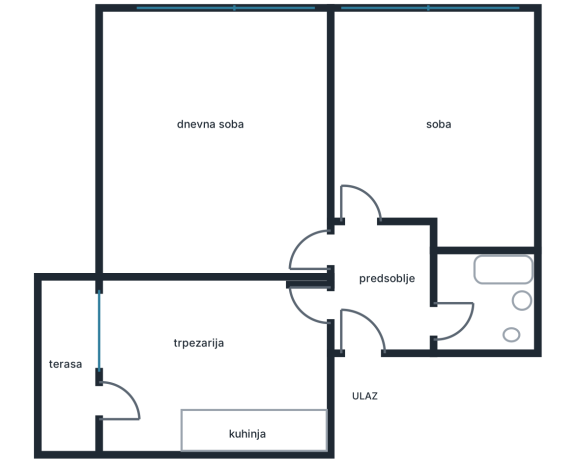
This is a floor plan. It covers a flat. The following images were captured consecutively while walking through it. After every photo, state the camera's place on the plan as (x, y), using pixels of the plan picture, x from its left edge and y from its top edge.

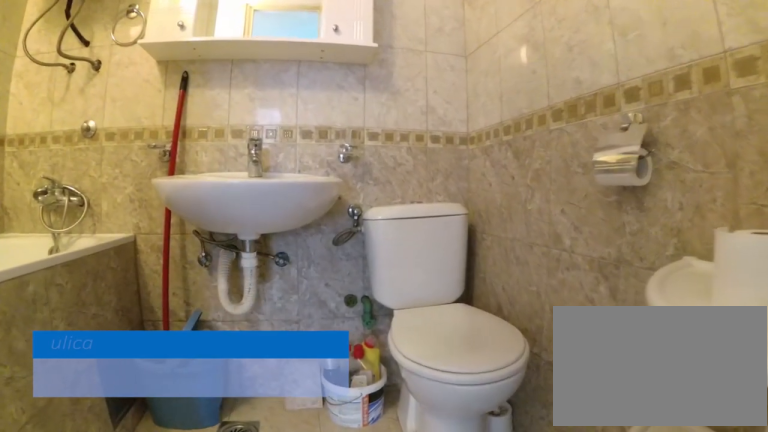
(447, 322)
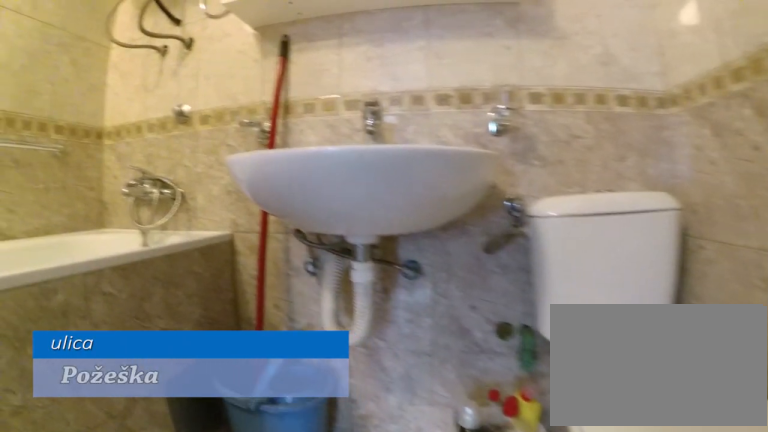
(465, 322)
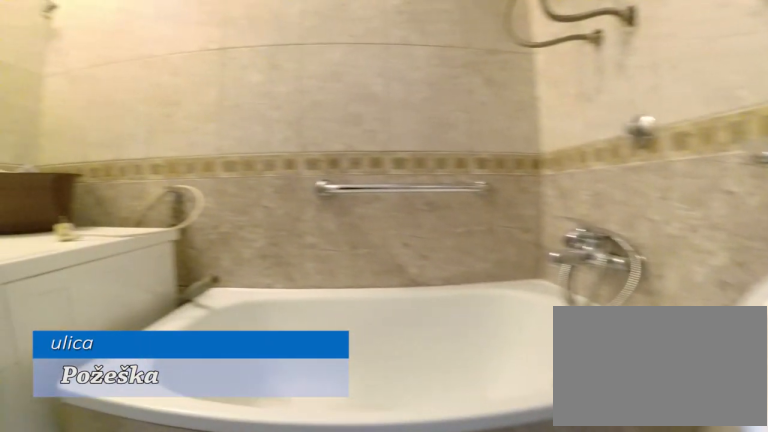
(481, 337)
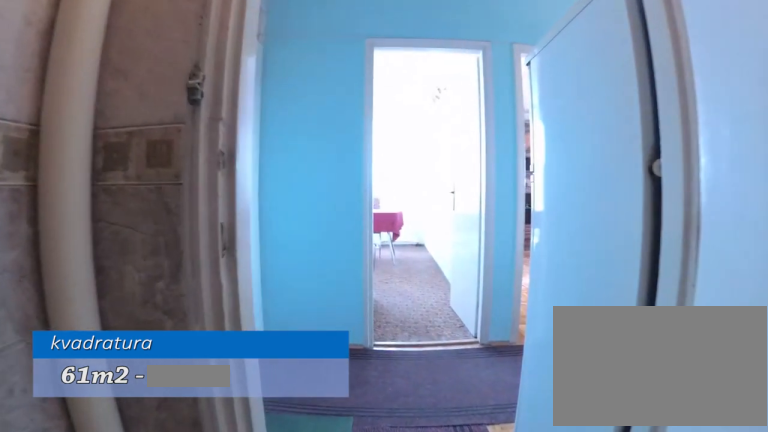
(489, 319)
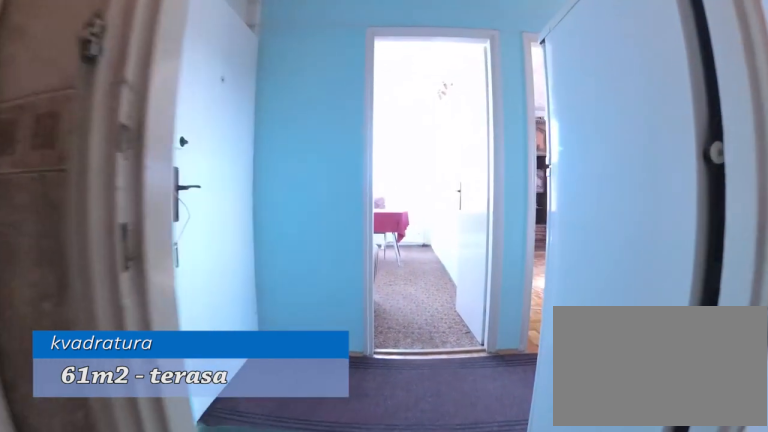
(484, 319)
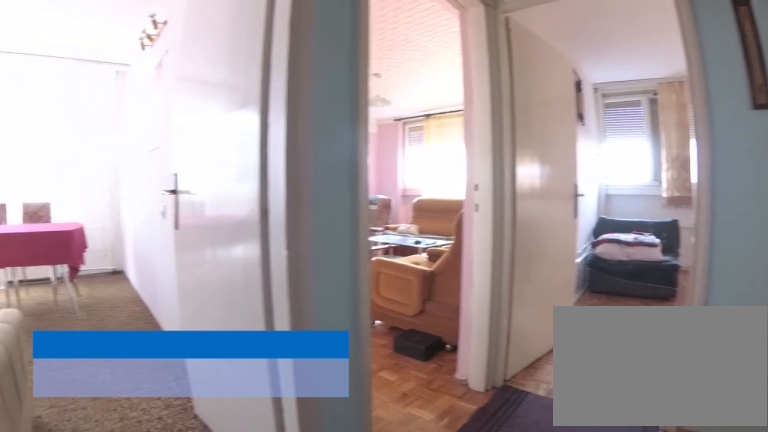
(382, 335)
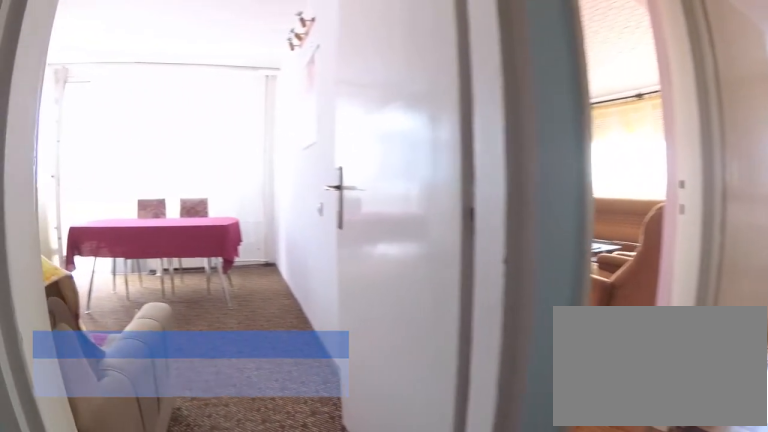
(373, 330)
